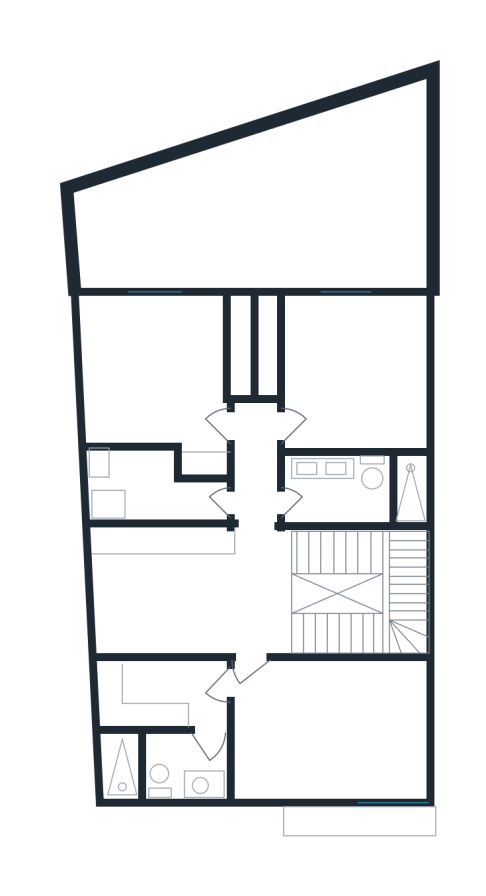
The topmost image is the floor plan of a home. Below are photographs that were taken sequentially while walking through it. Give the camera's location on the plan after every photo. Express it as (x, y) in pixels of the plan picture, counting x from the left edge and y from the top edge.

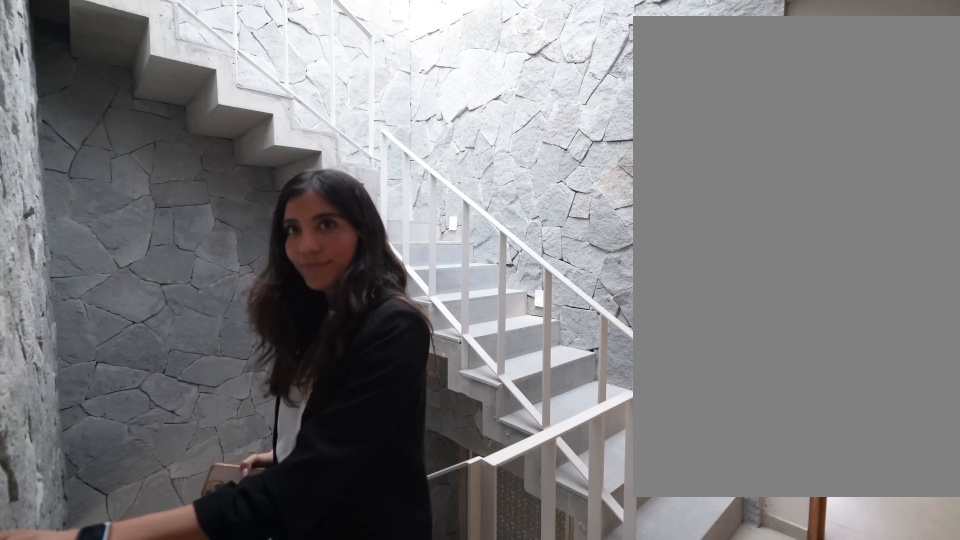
(247, 506)
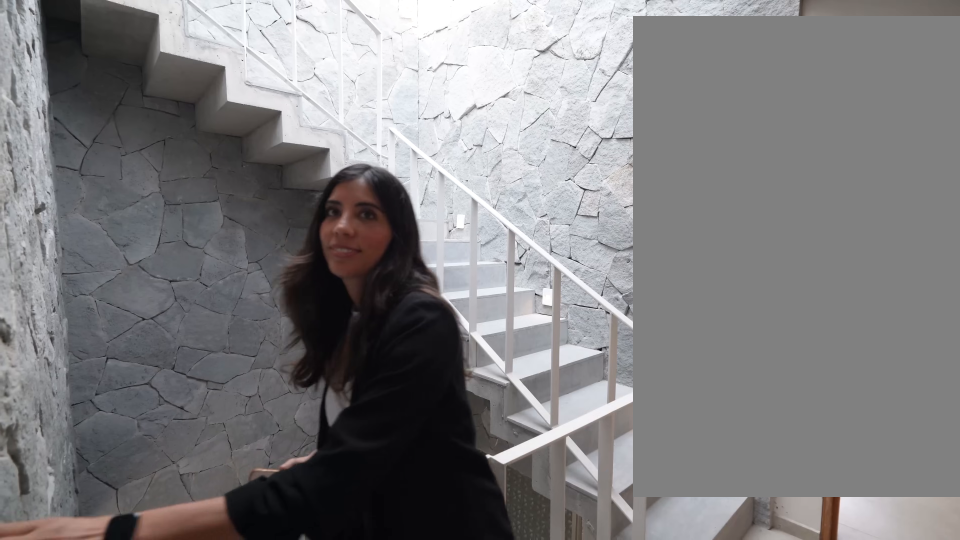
(246, 507)
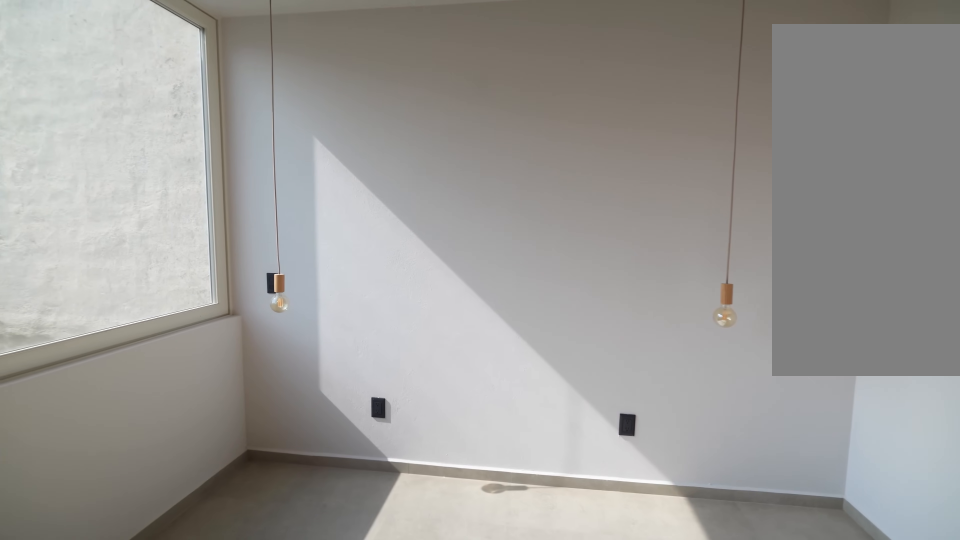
(286, 426)
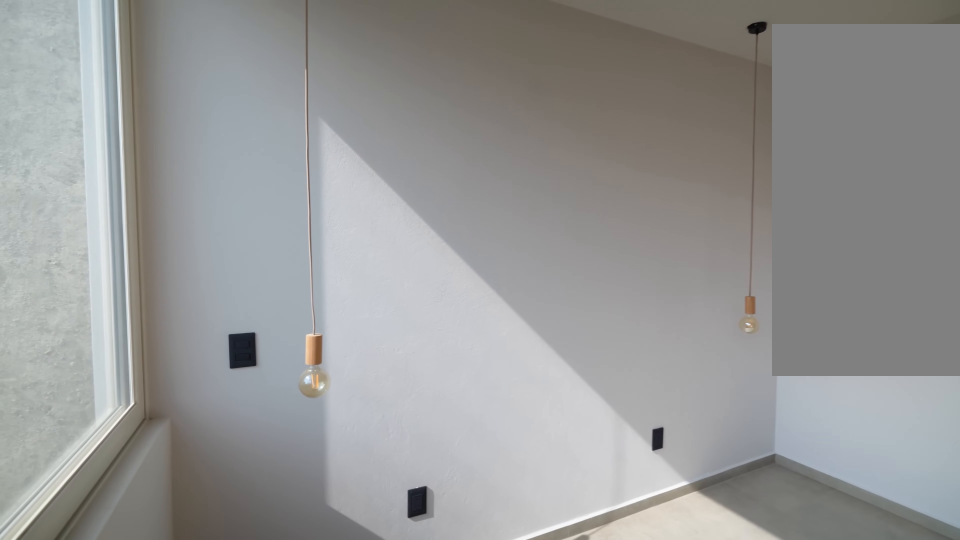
(312, 304)
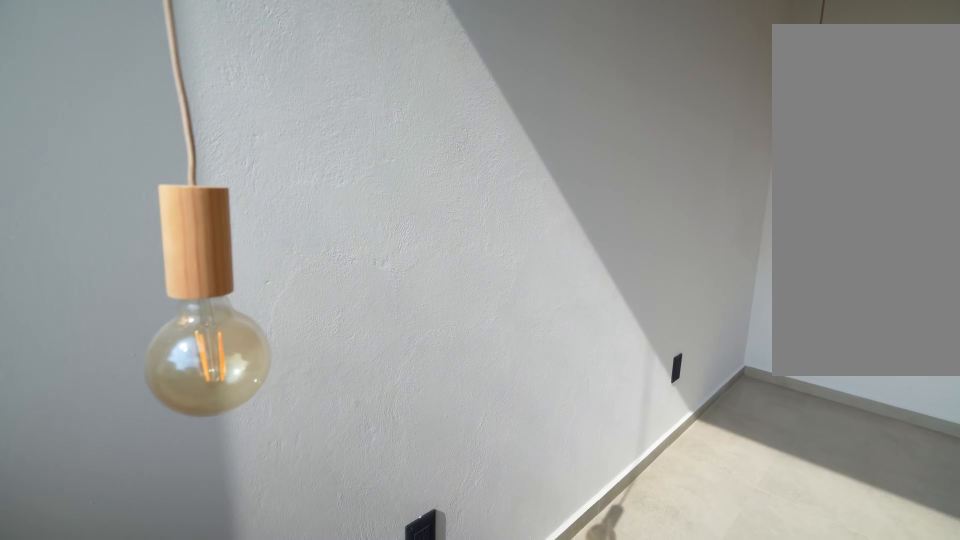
(330, 306)
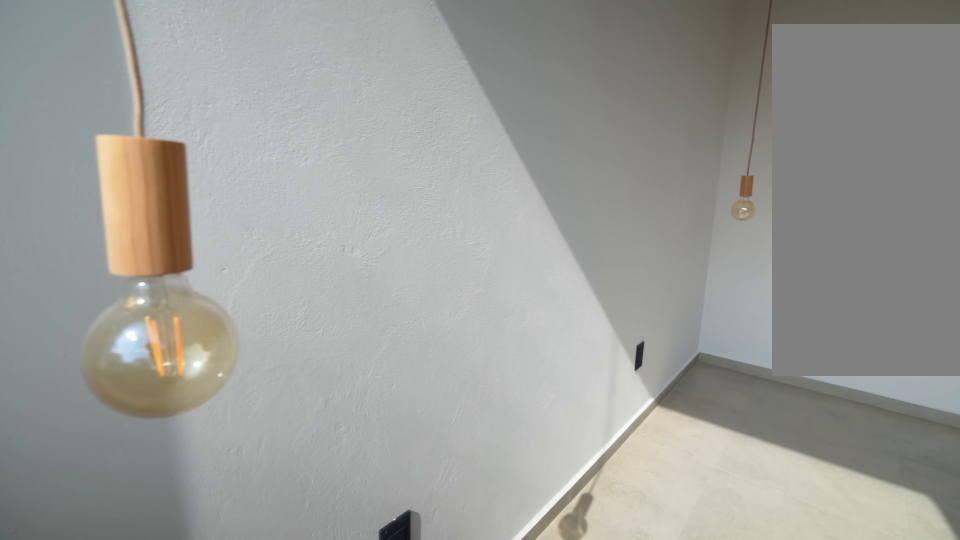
(357, 320)
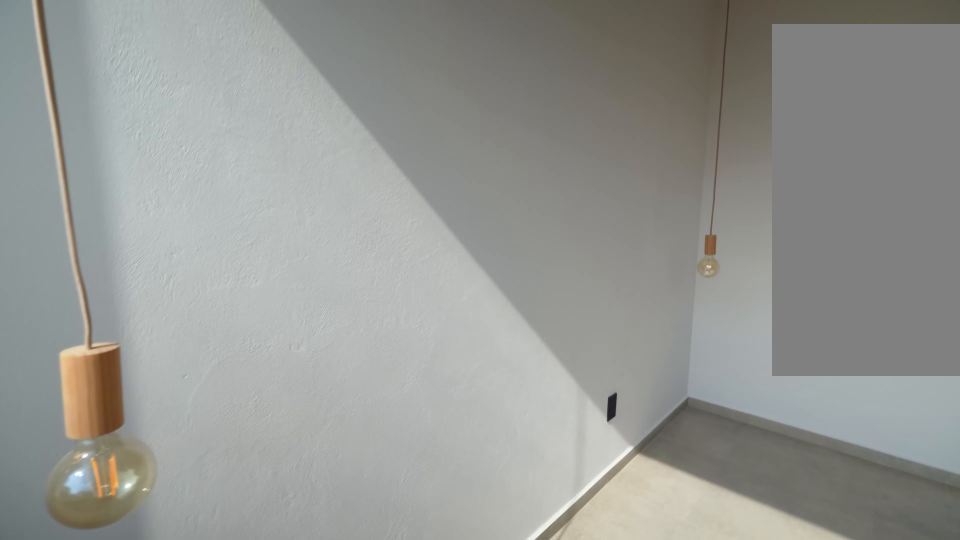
(375, 332)
